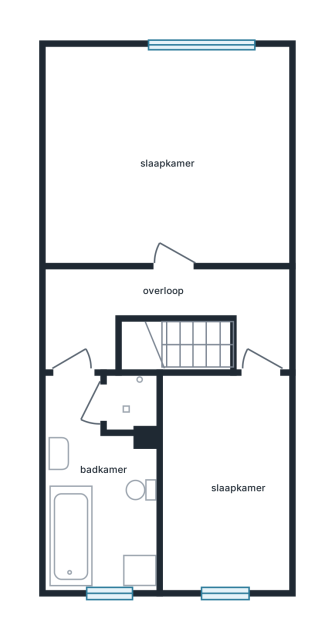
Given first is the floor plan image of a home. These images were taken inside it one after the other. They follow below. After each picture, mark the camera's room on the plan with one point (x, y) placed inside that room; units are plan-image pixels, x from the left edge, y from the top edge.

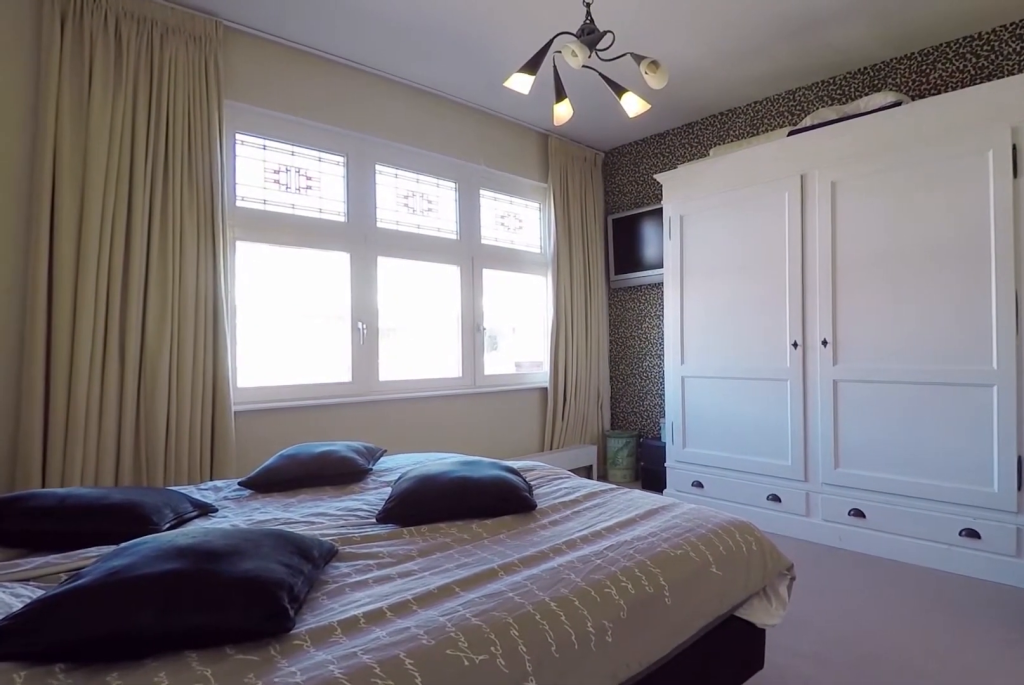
(153, 156)
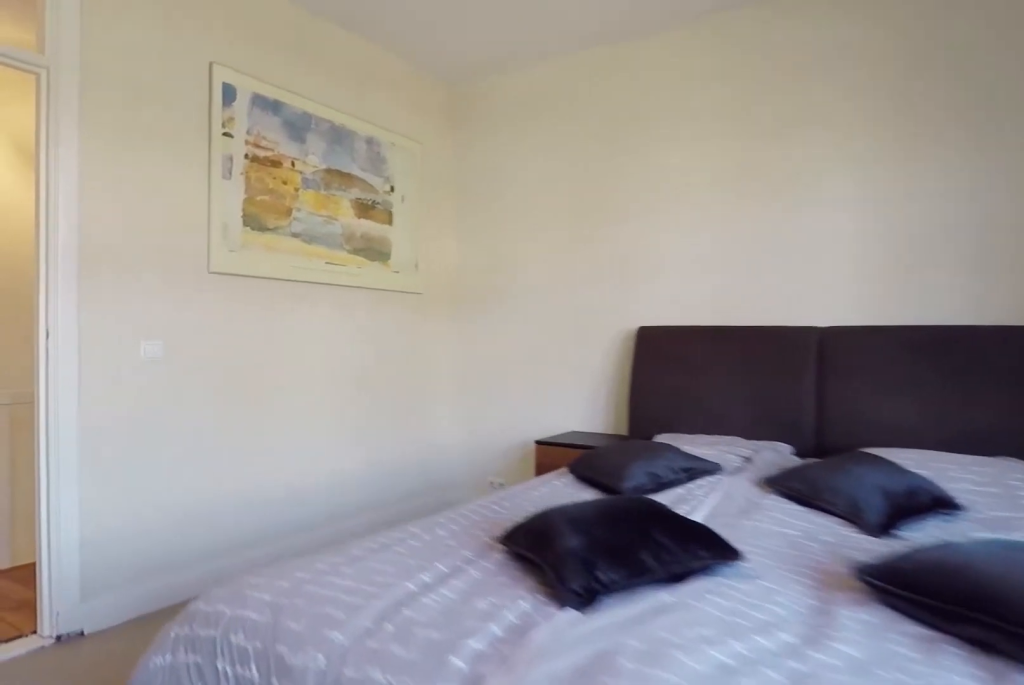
(153, 156)
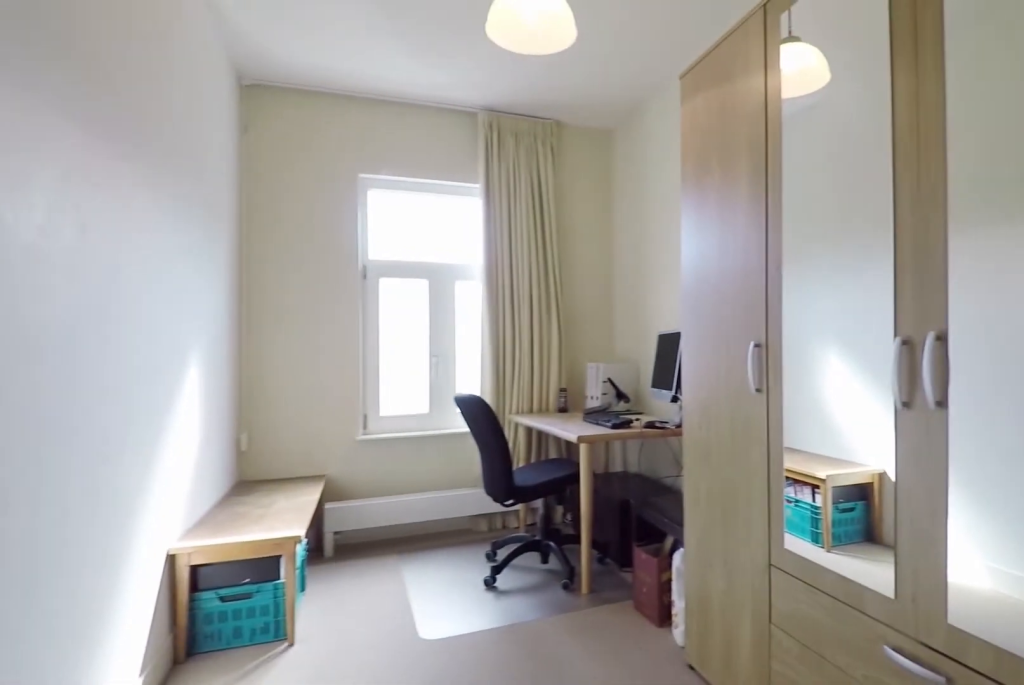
(225, 480)
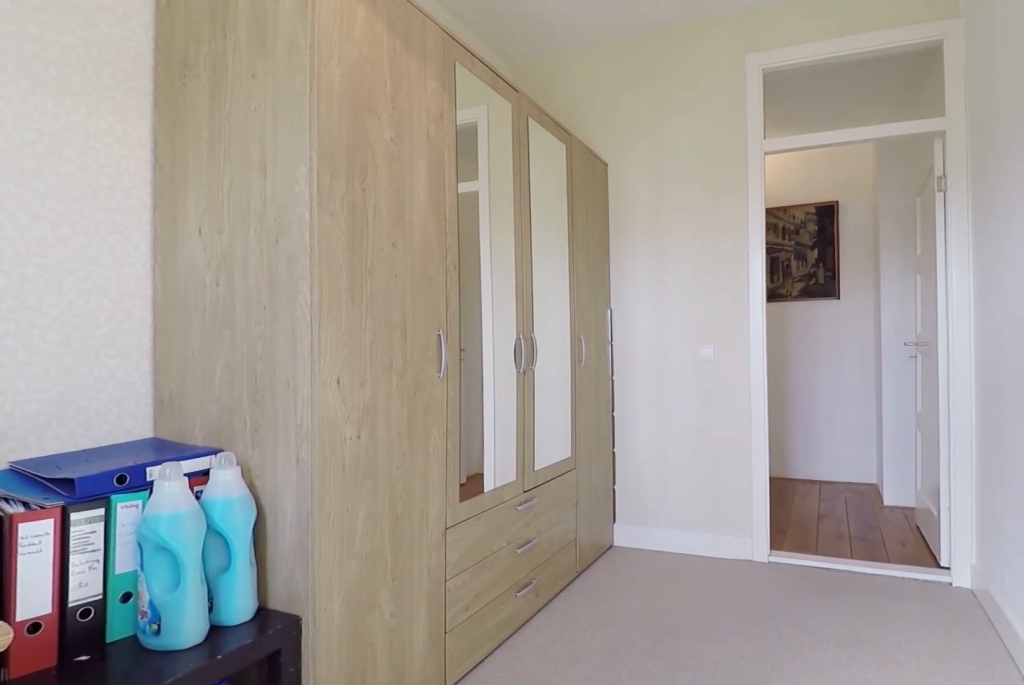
(225, 480)
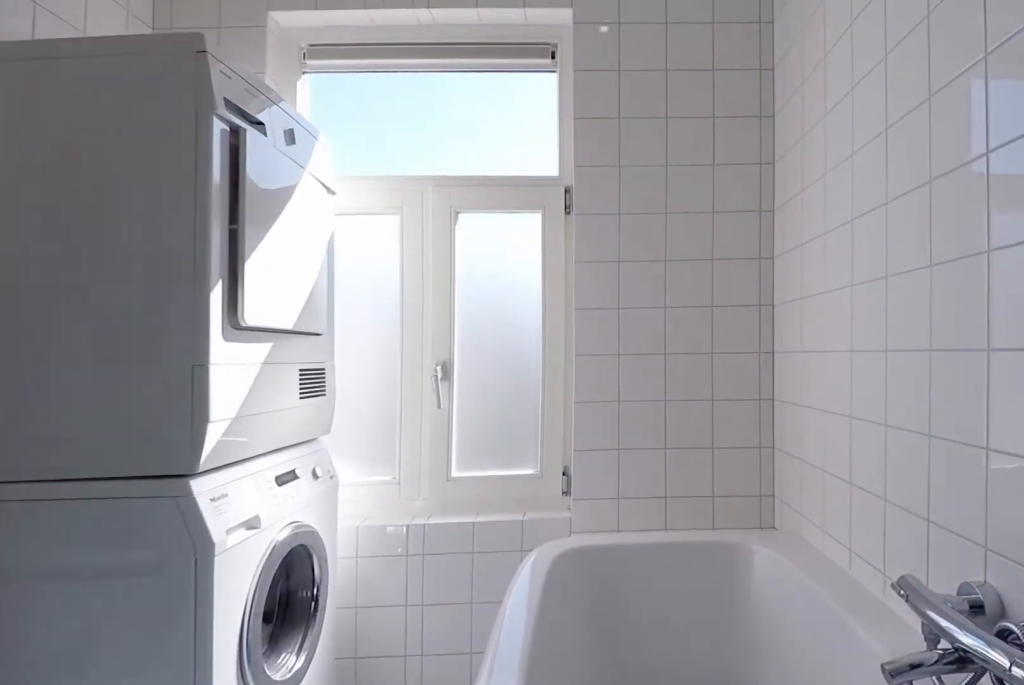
(86, 529)
